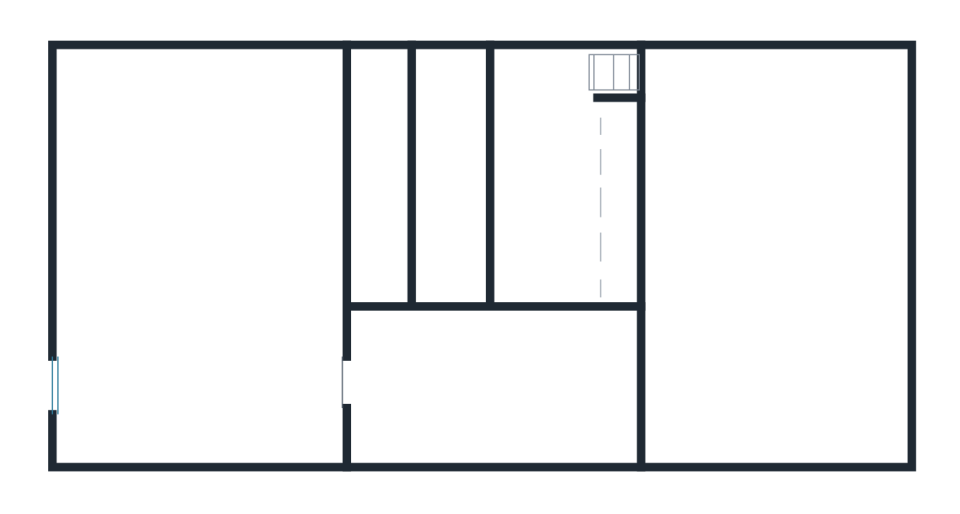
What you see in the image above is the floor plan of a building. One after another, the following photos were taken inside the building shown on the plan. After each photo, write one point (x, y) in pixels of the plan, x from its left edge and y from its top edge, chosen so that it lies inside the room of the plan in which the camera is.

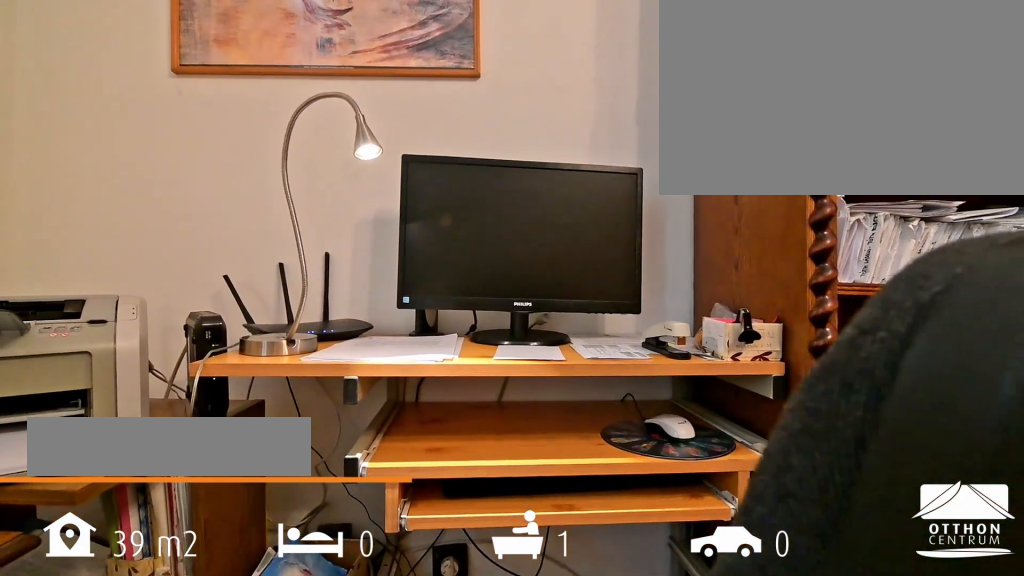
(781, 249)
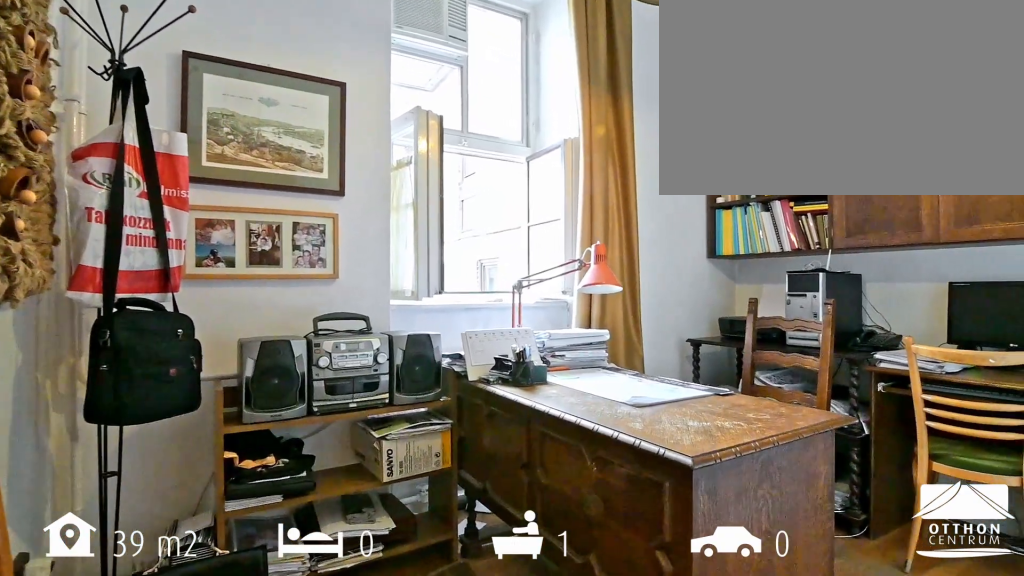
(199, 252)
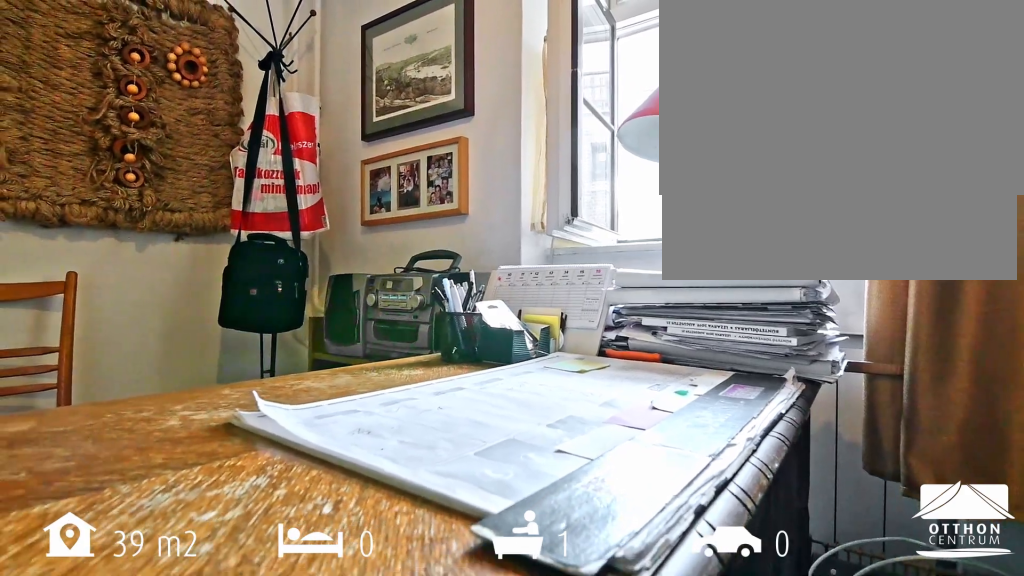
(199, 253)
